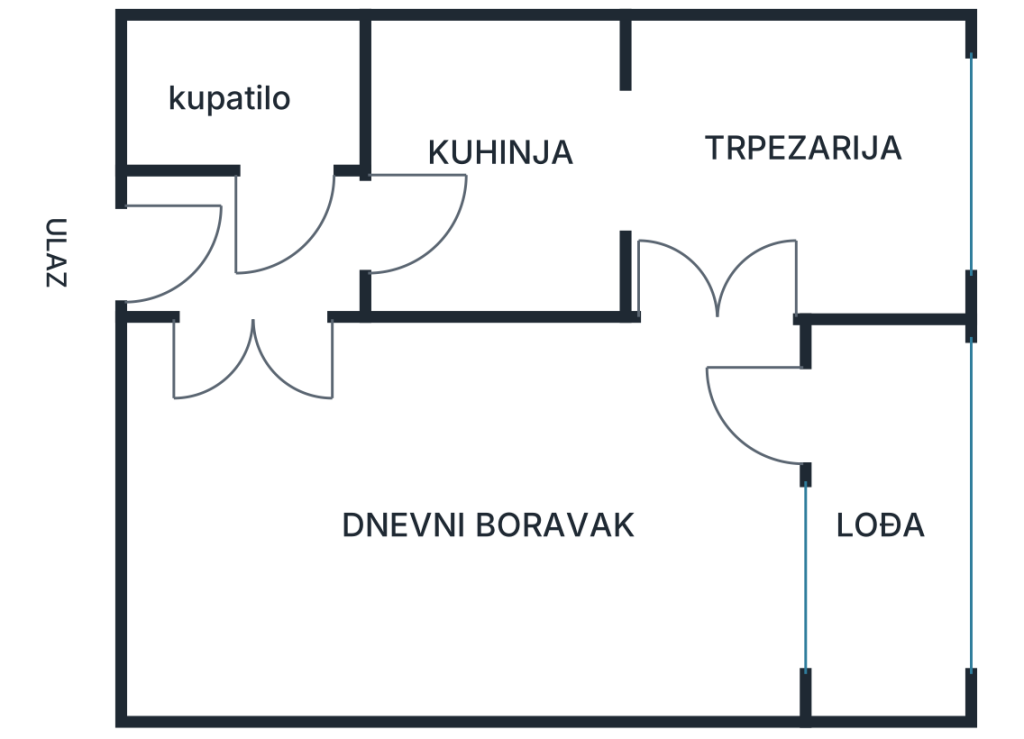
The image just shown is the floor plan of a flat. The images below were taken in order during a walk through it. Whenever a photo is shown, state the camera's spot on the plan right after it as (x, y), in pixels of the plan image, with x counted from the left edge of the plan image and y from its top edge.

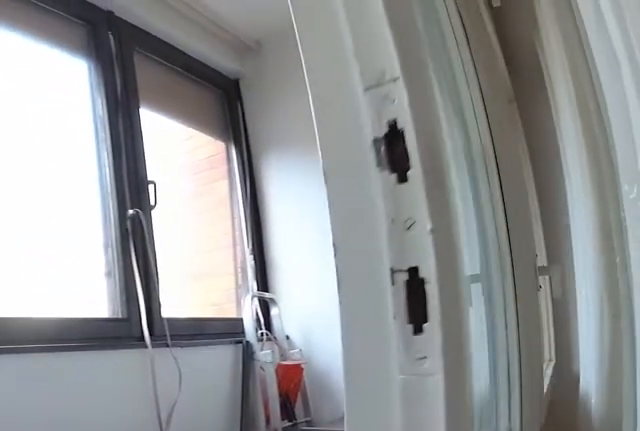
(819, 409)
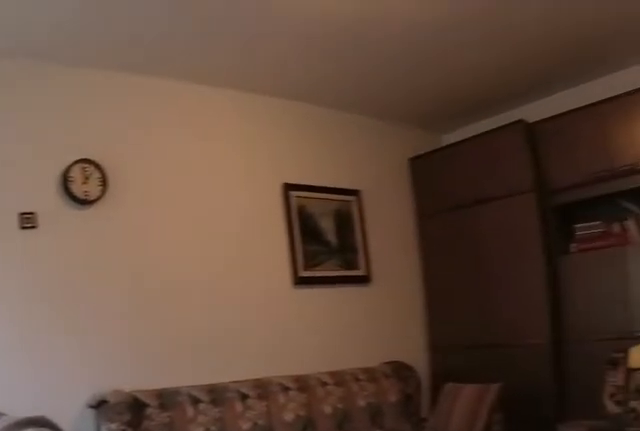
(783, 372)
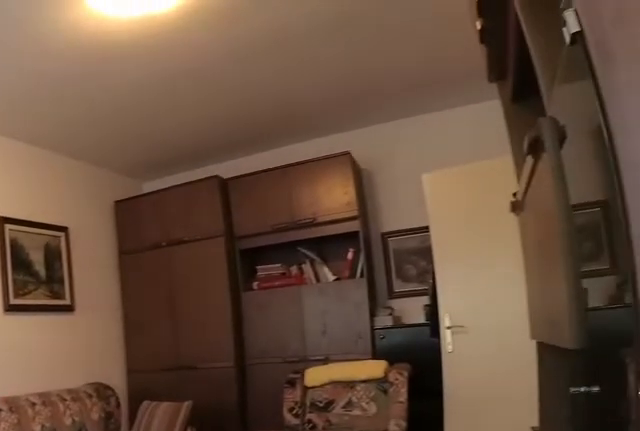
(793, 378)
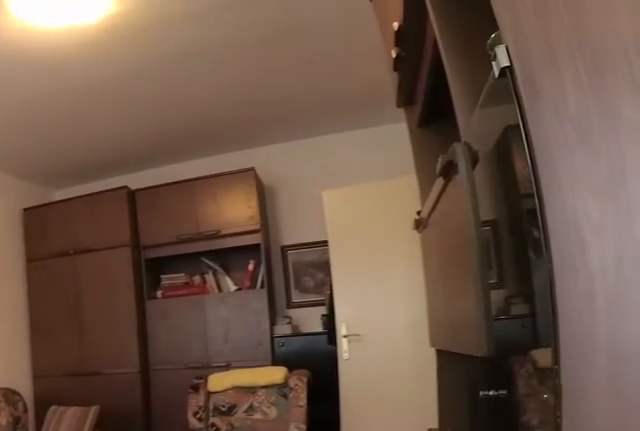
(793, 390)
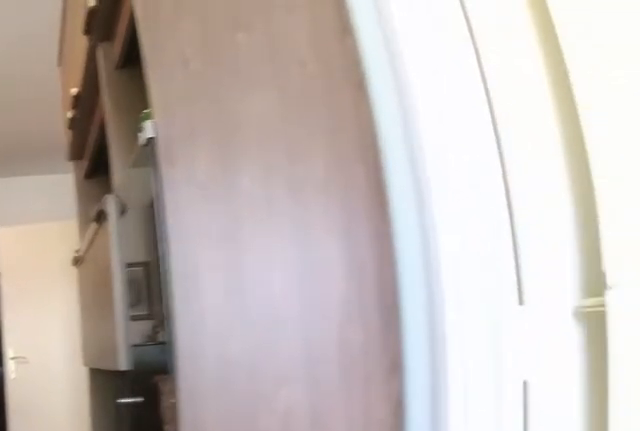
(779, 380)
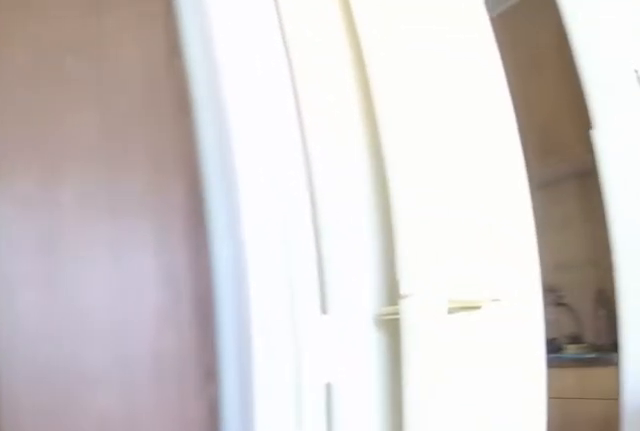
(775, 376)
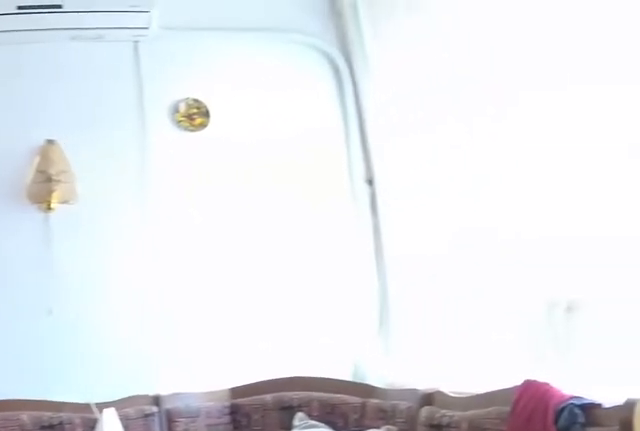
(714, 321)
